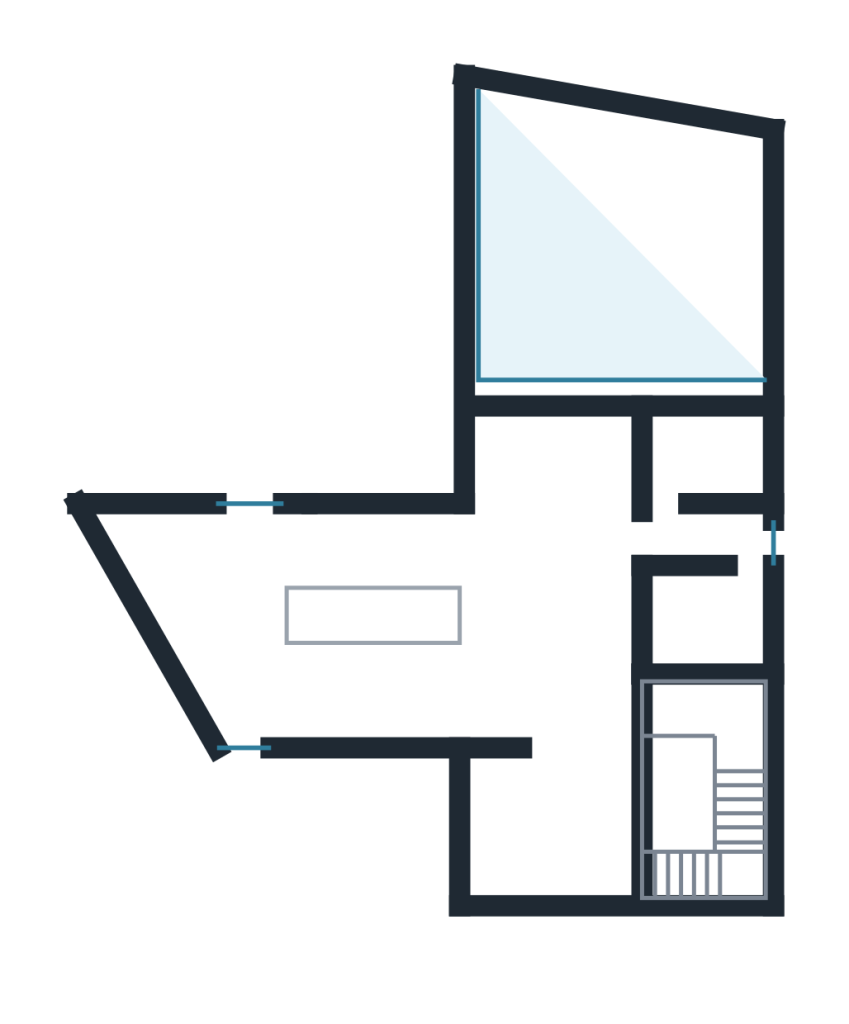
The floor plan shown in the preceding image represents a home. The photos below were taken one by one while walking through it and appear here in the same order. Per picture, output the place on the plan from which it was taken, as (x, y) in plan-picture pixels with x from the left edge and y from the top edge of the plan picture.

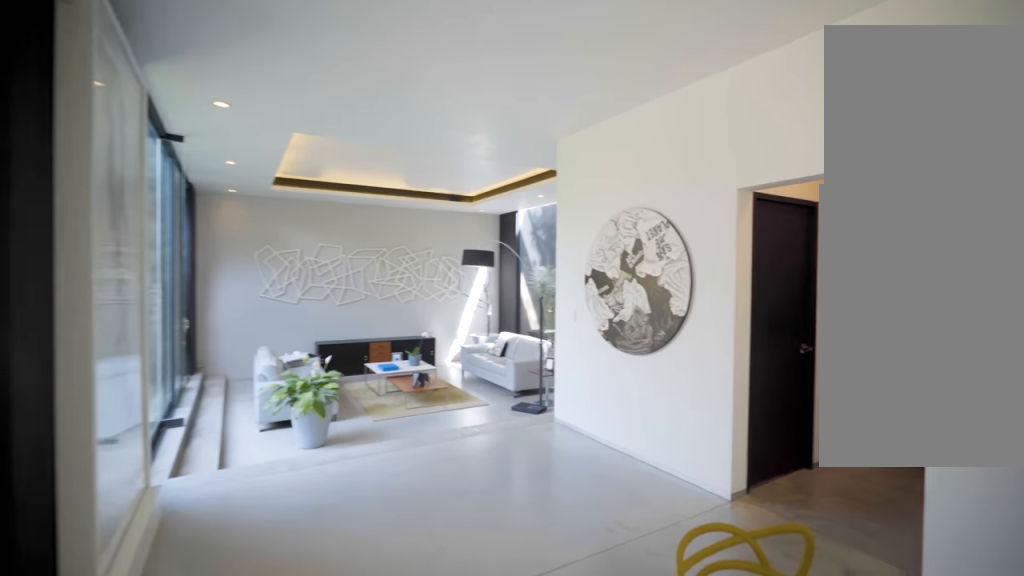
(522, 693)
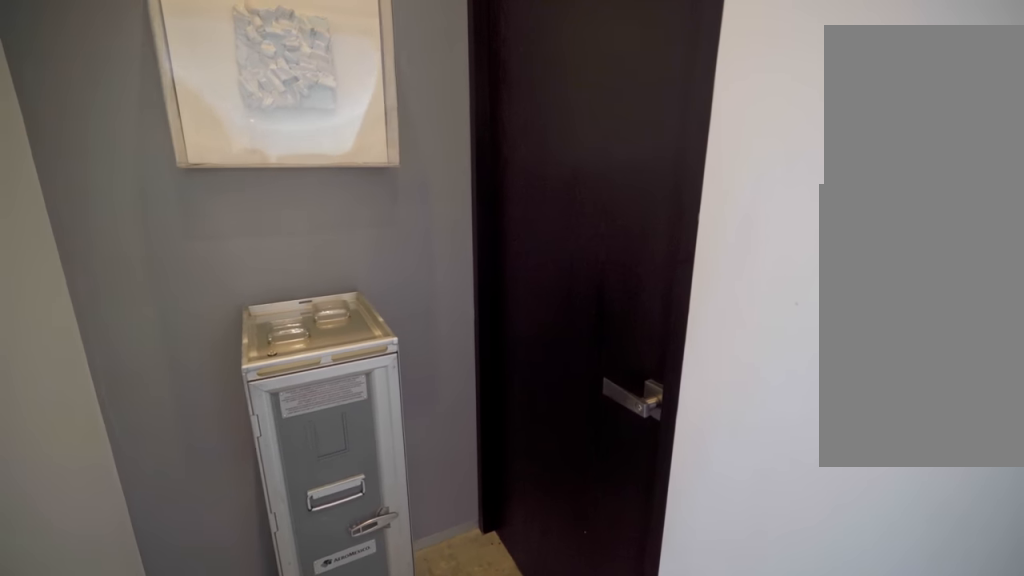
(720, 535)
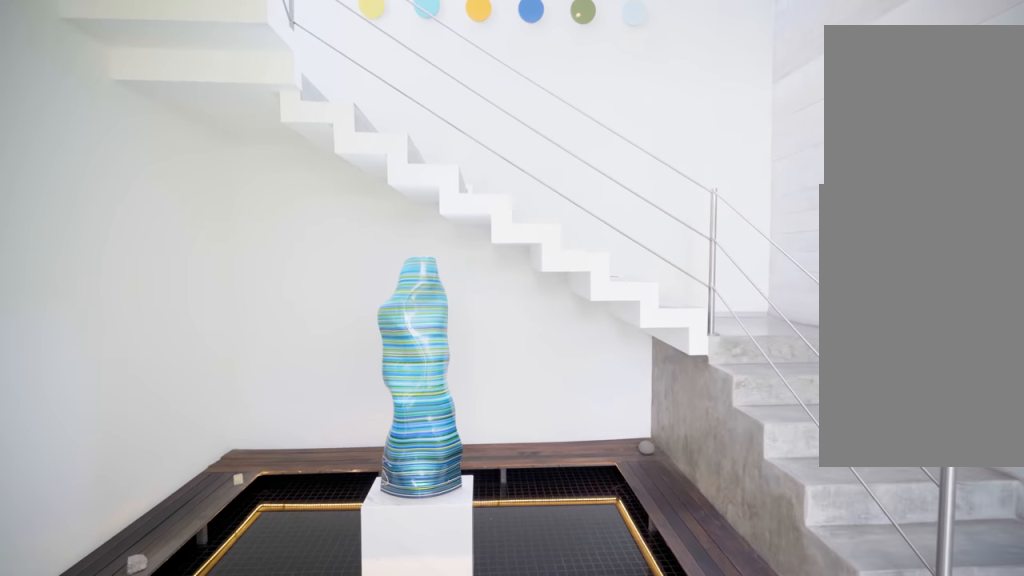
(551, 706)
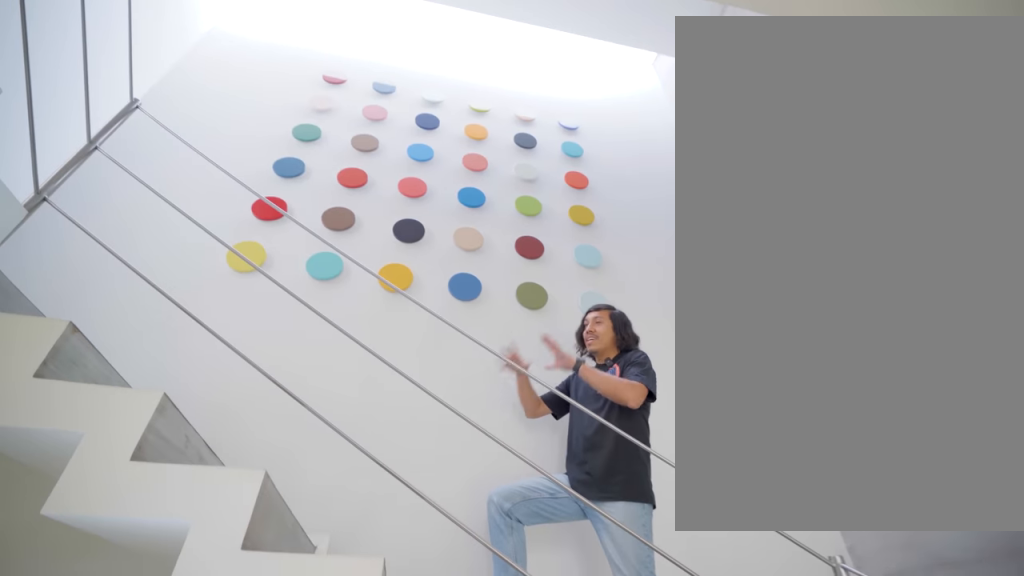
(601, 779)
